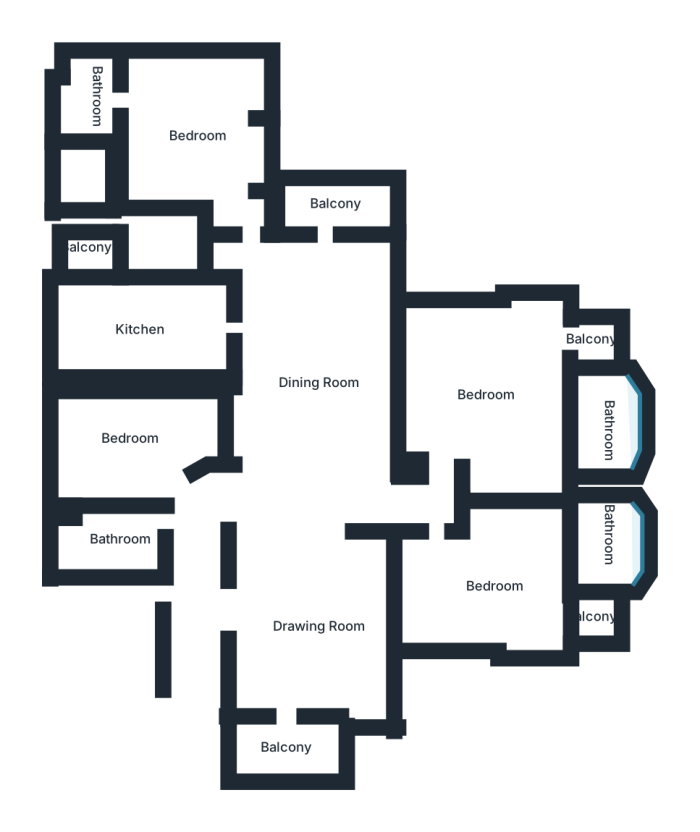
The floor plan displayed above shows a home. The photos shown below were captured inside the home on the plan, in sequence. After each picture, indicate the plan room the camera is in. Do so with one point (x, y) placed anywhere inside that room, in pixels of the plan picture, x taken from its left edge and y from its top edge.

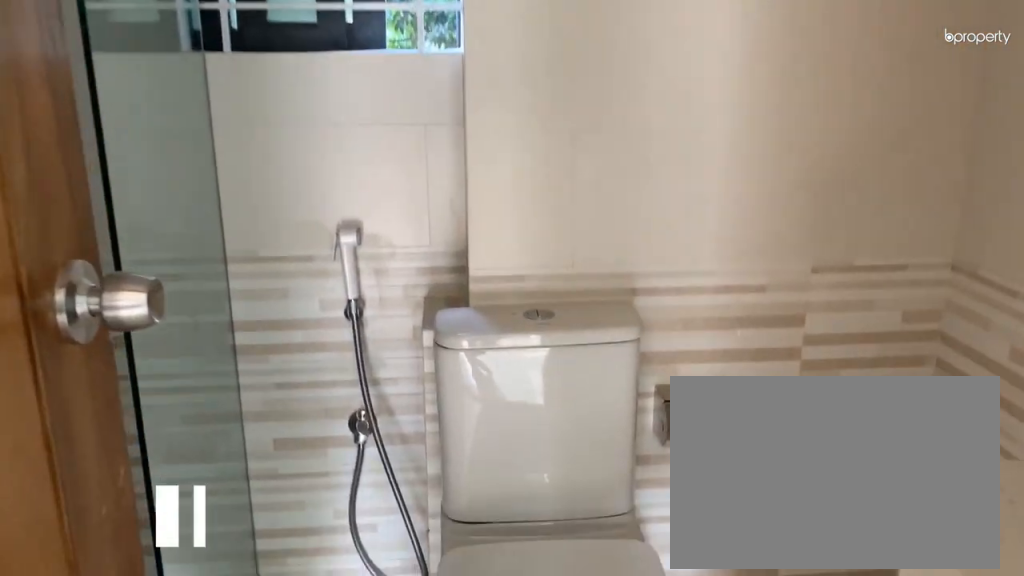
(94, 92)
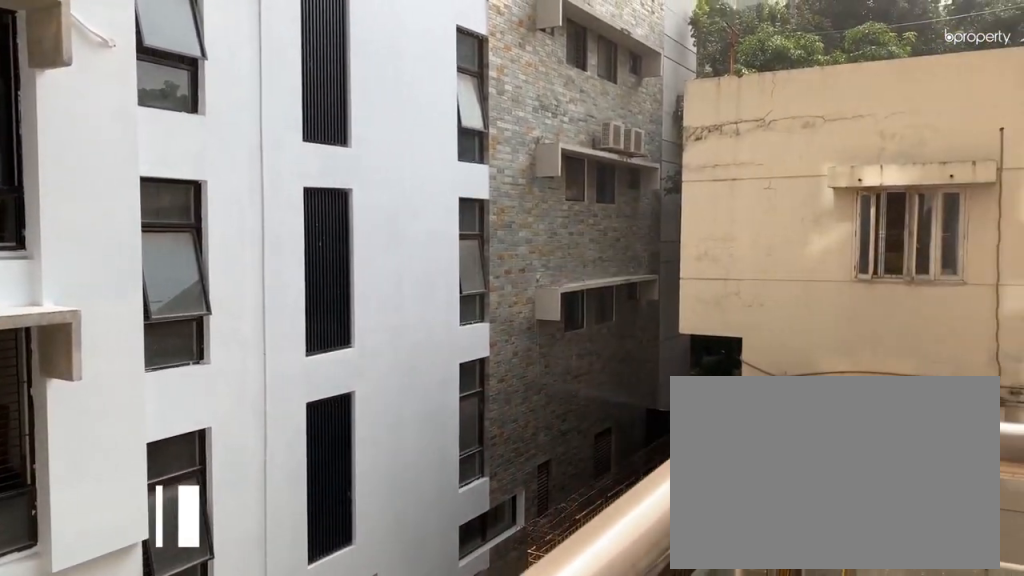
(332, 212)
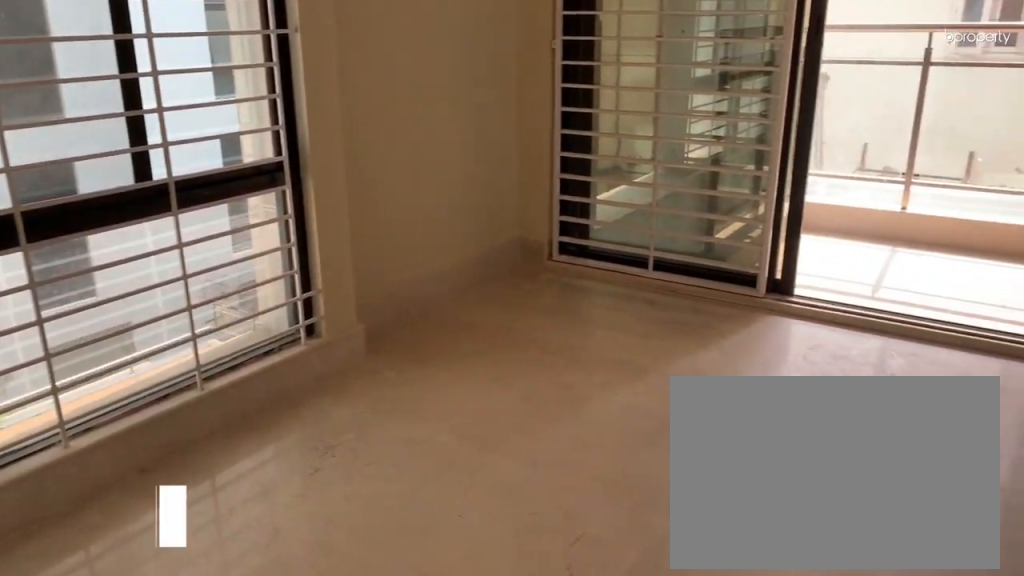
(488, 396)
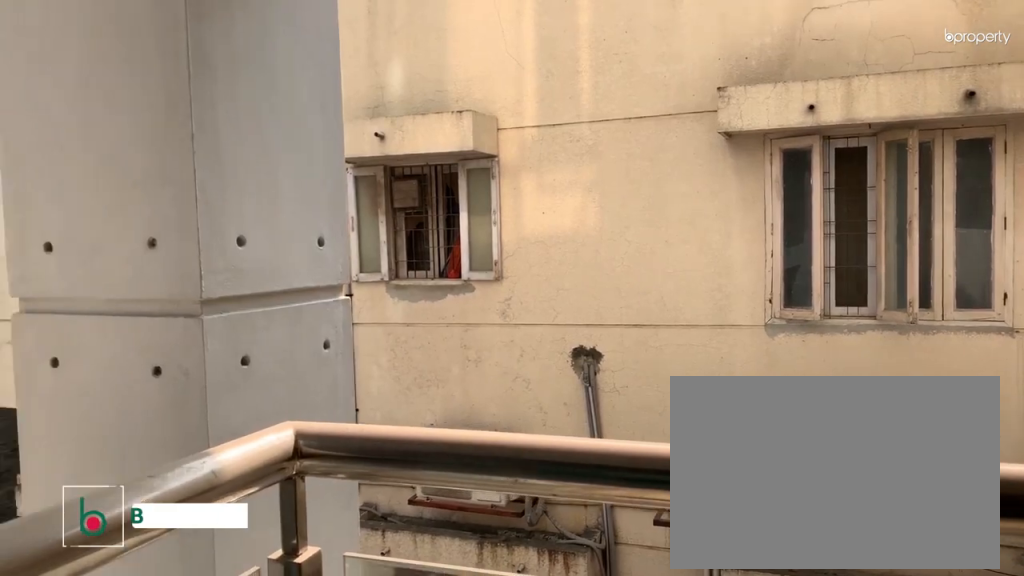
(592, 334)
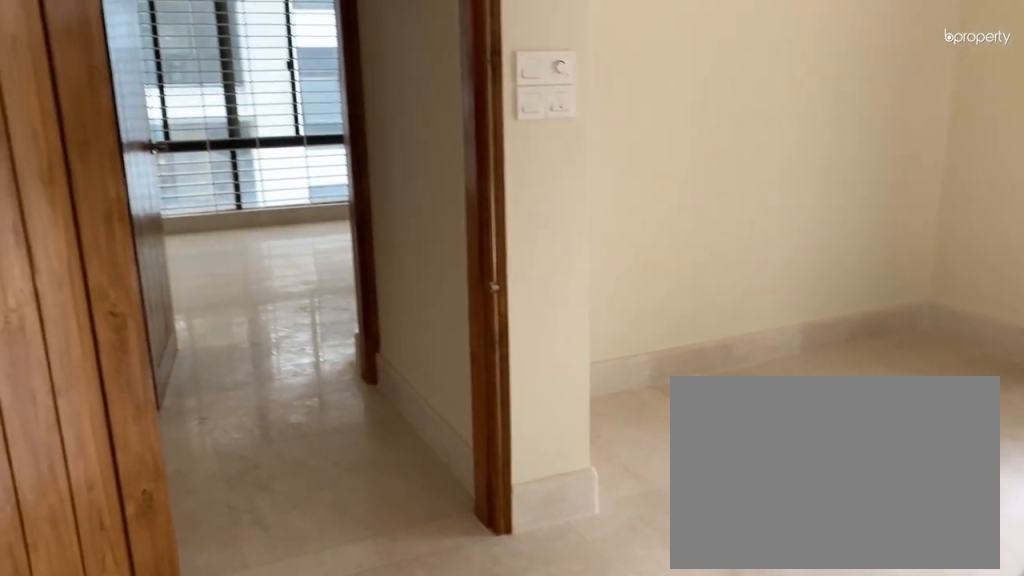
(498, 585)
